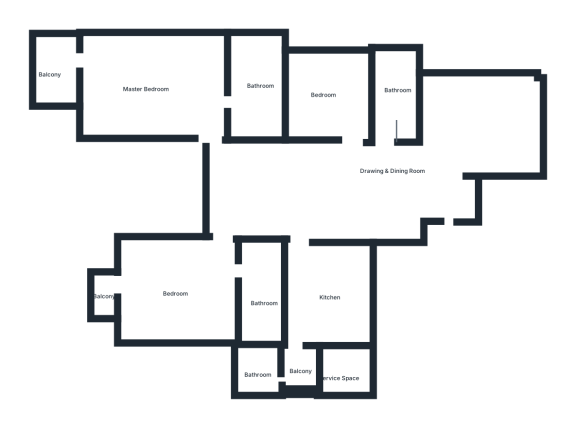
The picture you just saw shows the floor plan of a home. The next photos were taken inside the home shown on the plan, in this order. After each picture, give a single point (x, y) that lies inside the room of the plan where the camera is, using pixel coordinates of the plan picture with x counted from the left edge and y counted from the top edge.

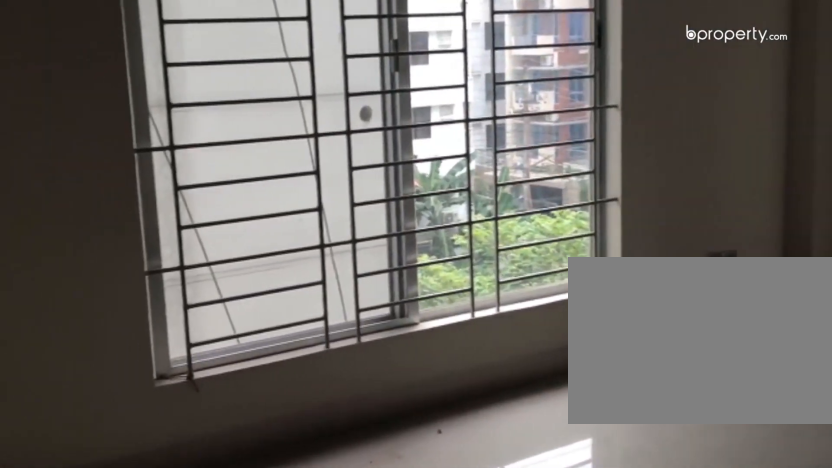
(475, 126)
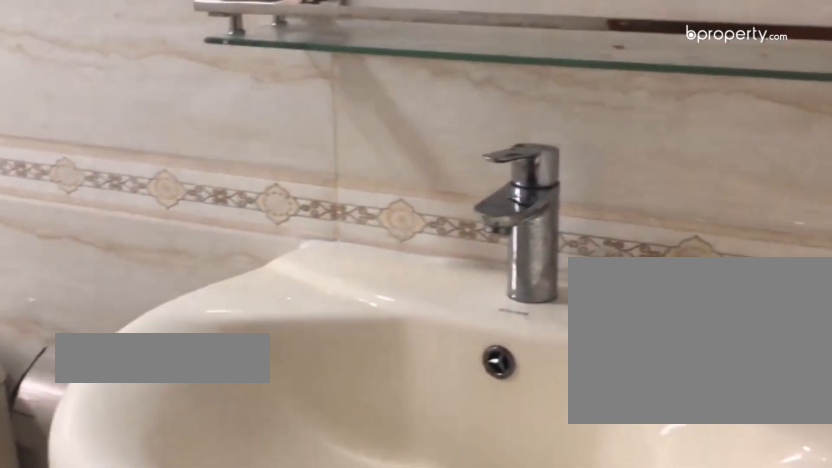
(392, 107)
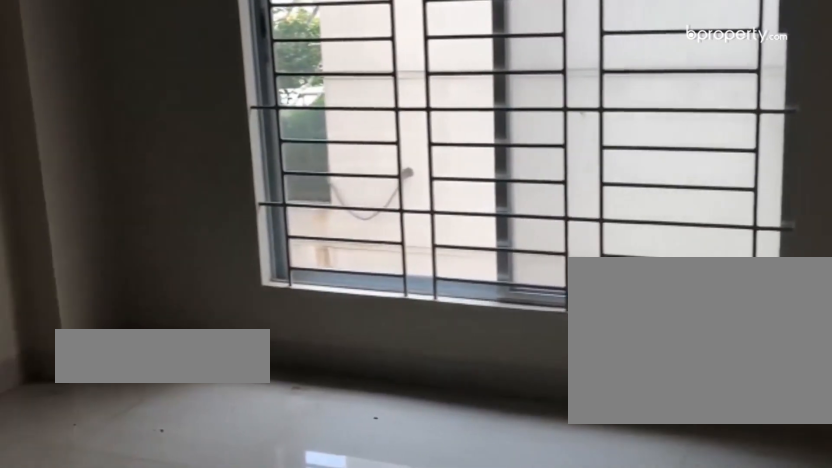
(336, 98)
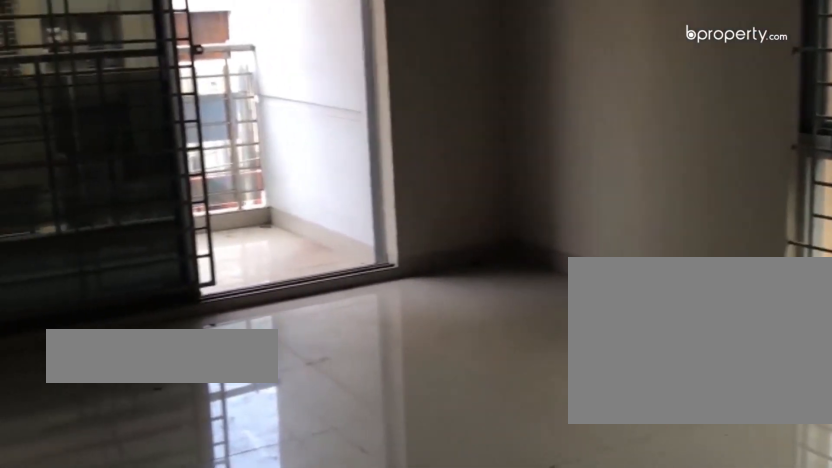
(159, 88)
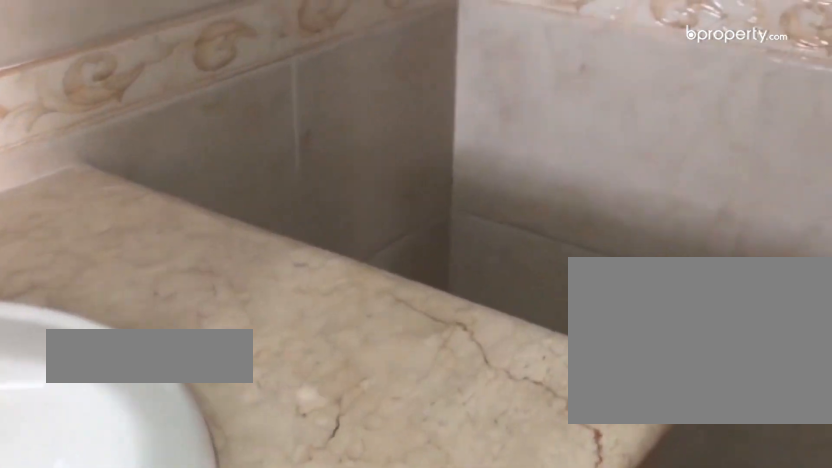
(259, 90)
